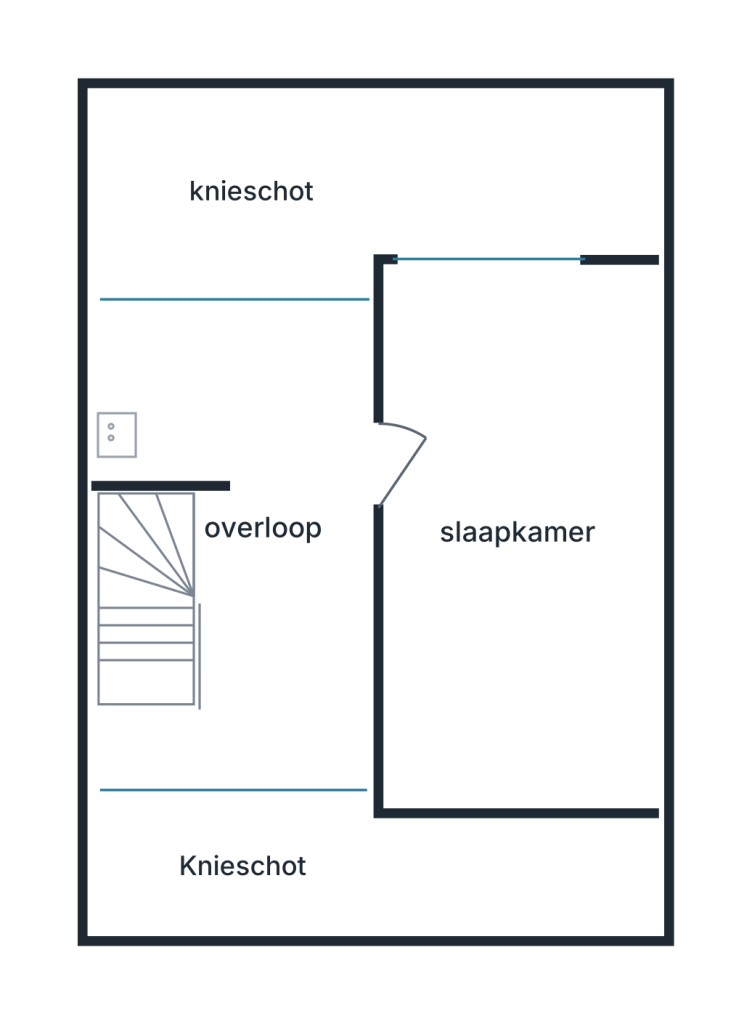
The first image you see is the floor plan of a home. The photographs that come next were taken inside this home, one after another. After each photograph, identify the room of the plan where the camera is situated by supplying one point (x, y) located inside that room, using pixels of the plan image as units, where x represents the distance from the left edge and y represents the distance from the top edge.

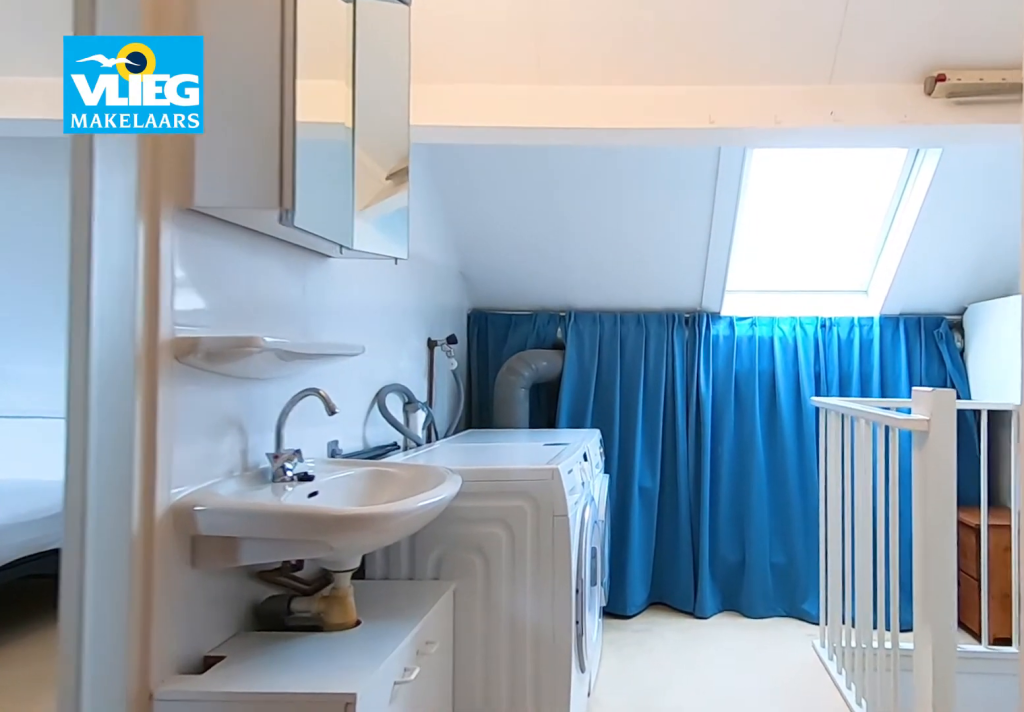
(239, 548)
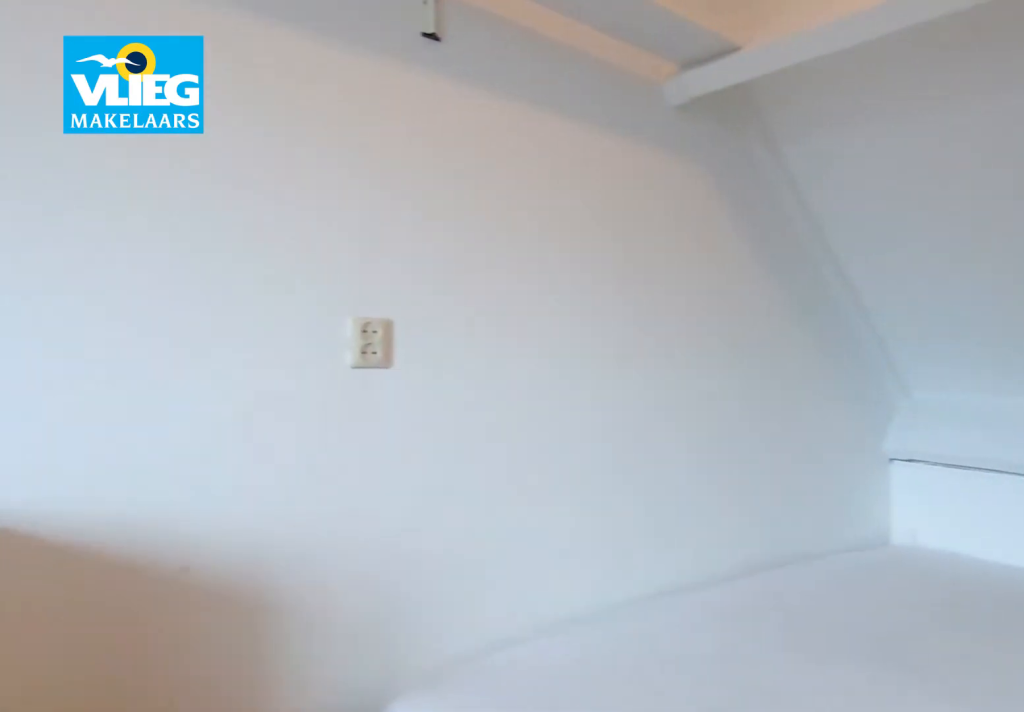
(518, 627)
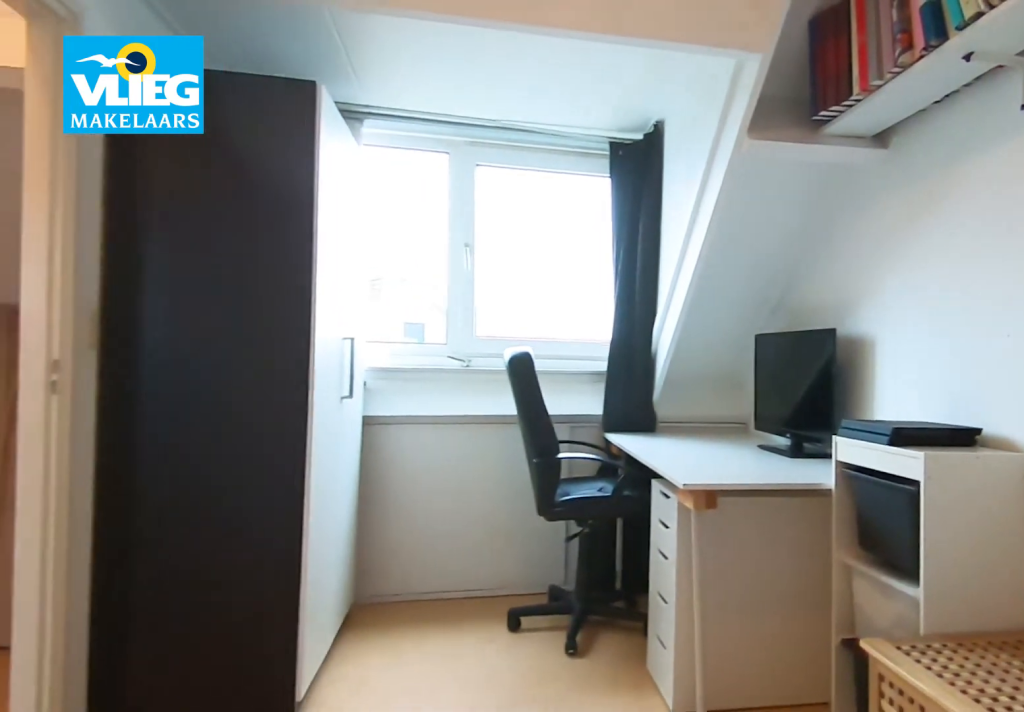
(518, 627)
